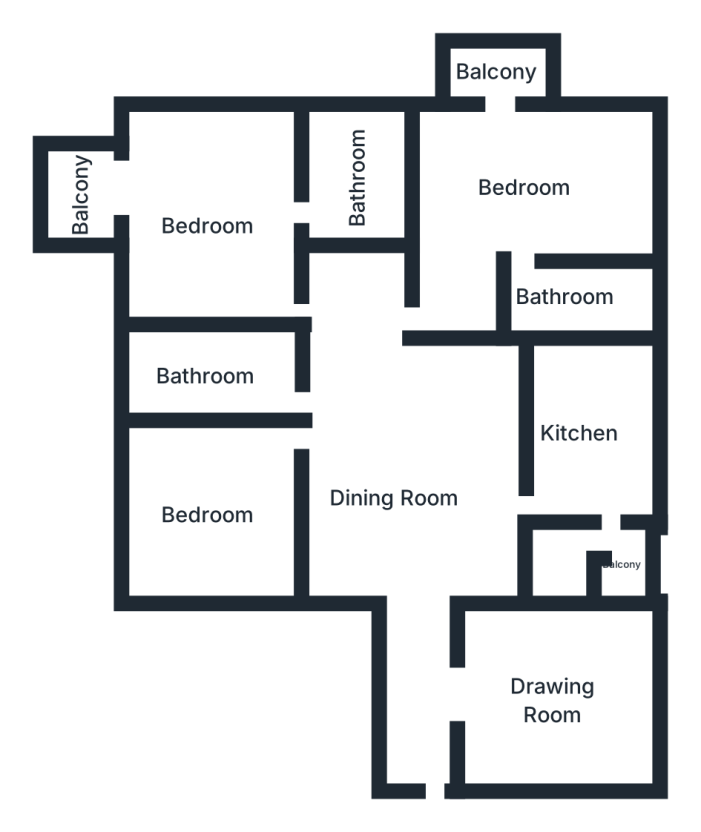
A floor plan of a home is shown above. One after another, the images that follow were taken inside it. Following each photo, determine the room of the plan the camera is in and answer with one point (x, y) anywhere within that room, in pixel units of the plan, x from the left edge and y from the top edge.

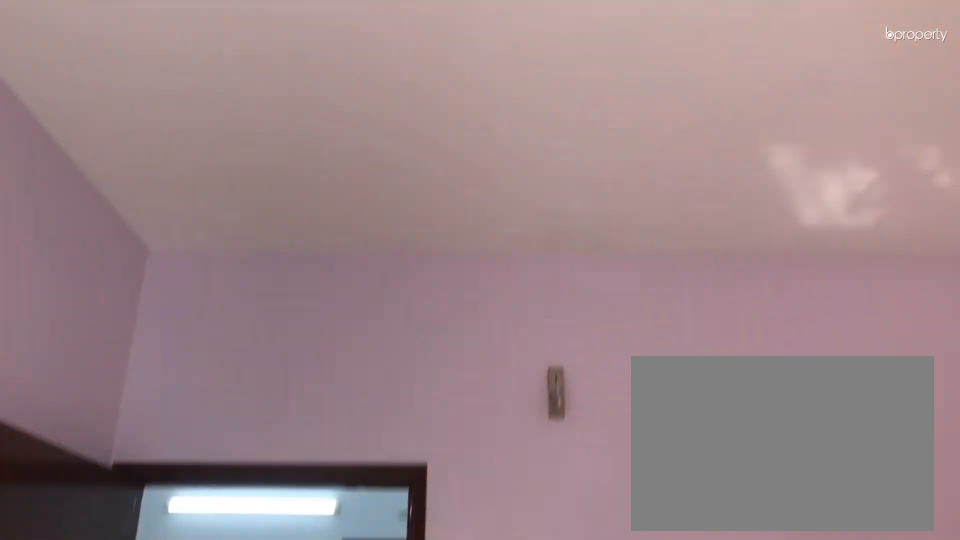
(203, 513)
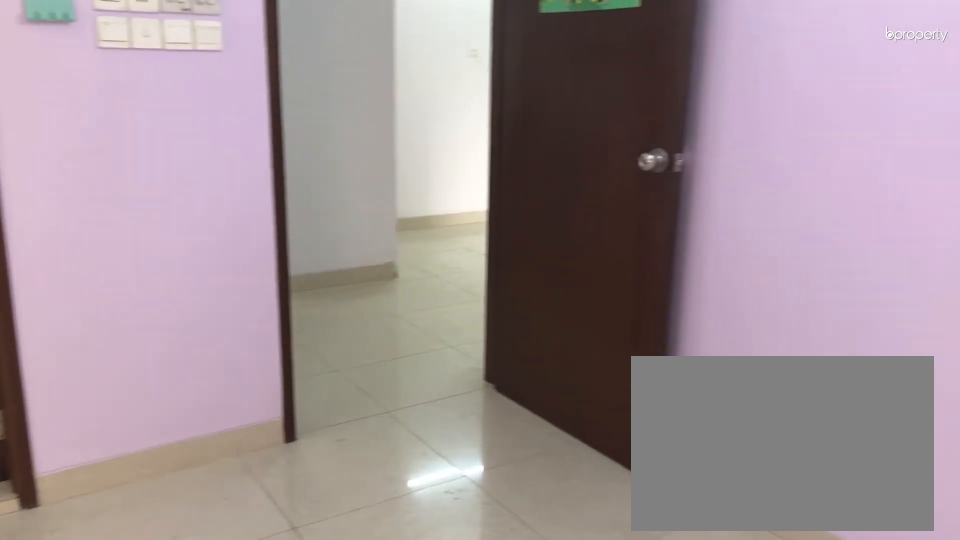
(206, 228)
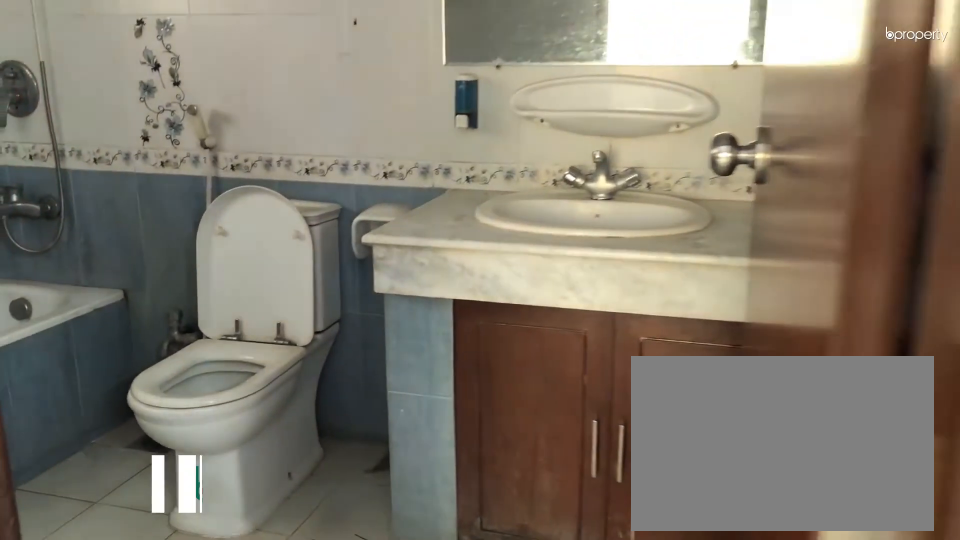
(352, 178)
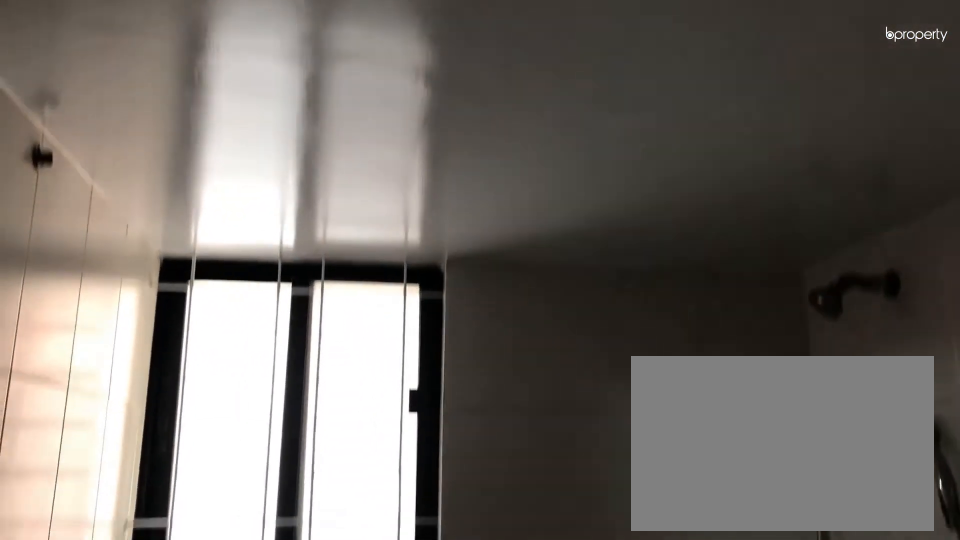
(352, 178)
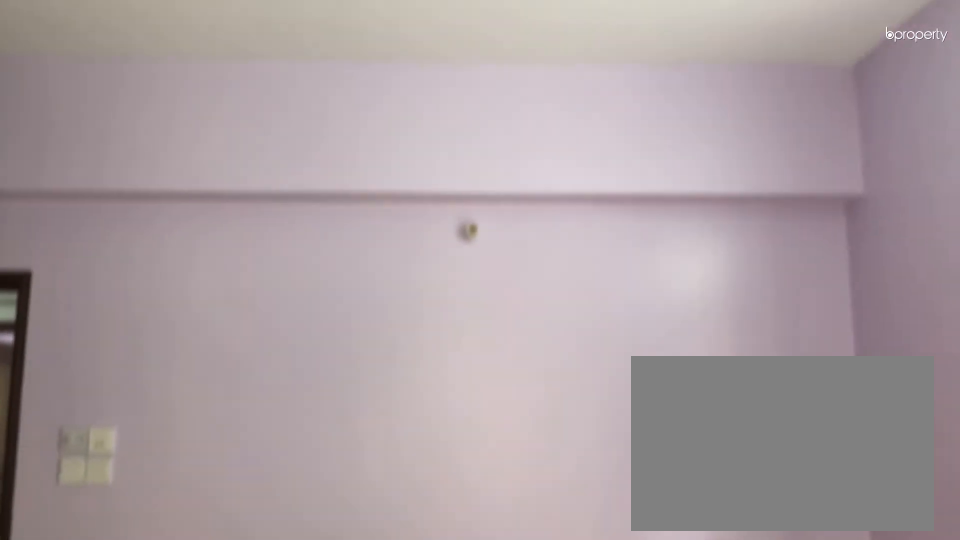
(529, 188)
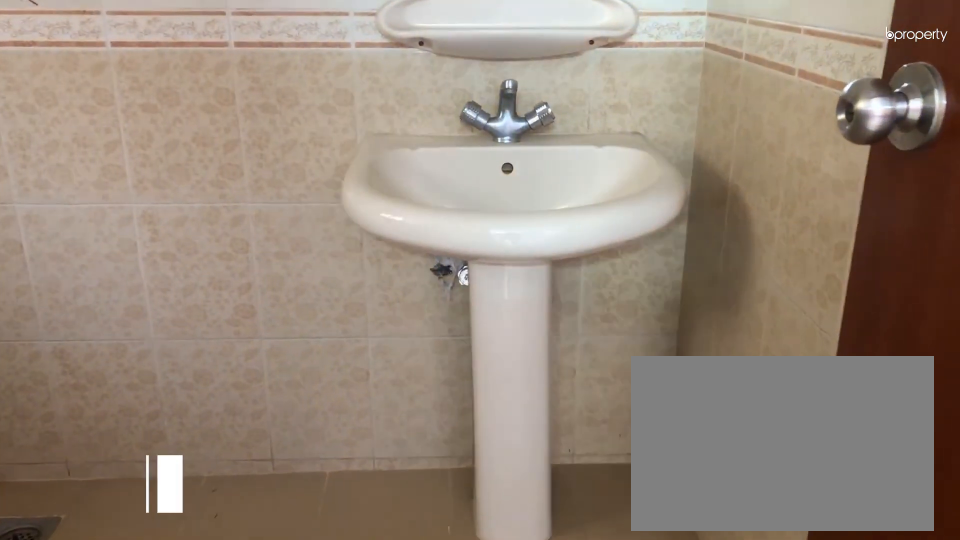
(579, 293)
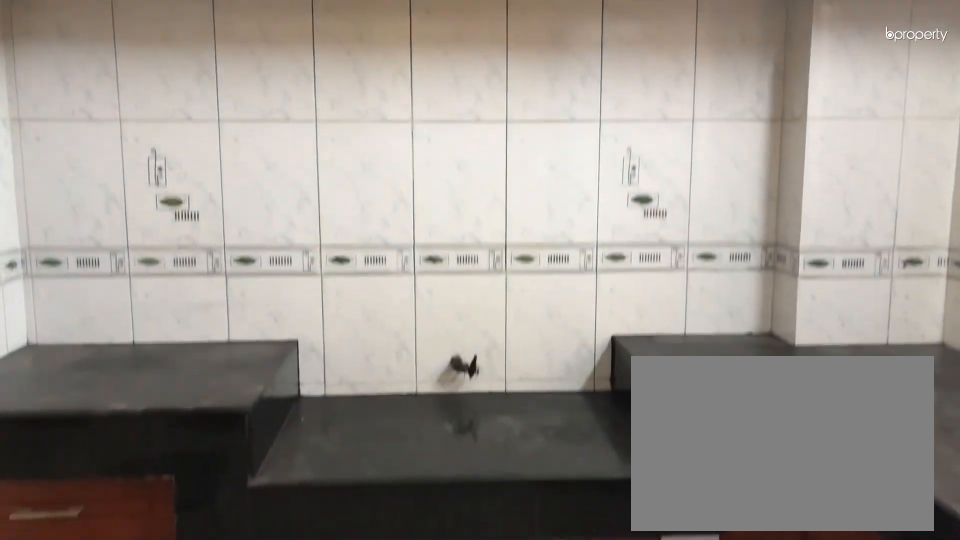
(579, 439)
